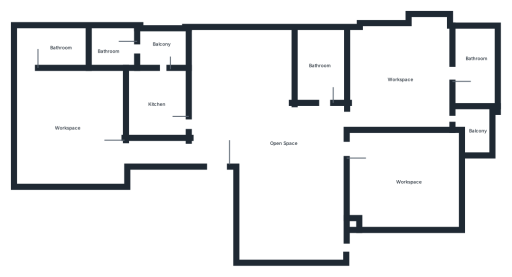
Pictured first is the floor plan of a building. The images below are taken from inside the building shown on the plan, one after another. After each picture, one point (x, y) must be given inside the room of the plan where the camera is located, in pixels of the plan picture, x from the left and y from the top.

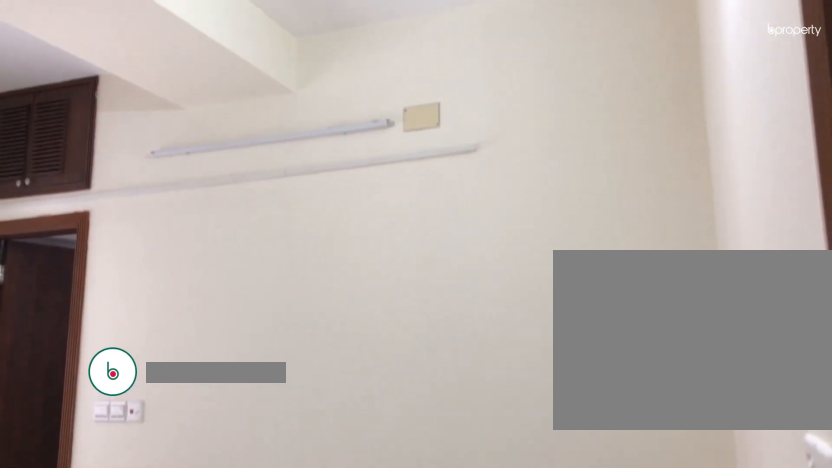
(70, 126)
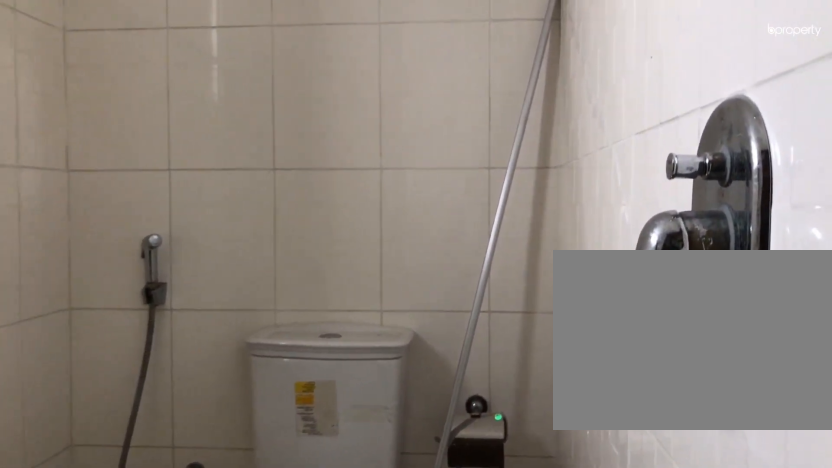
(52, 46)
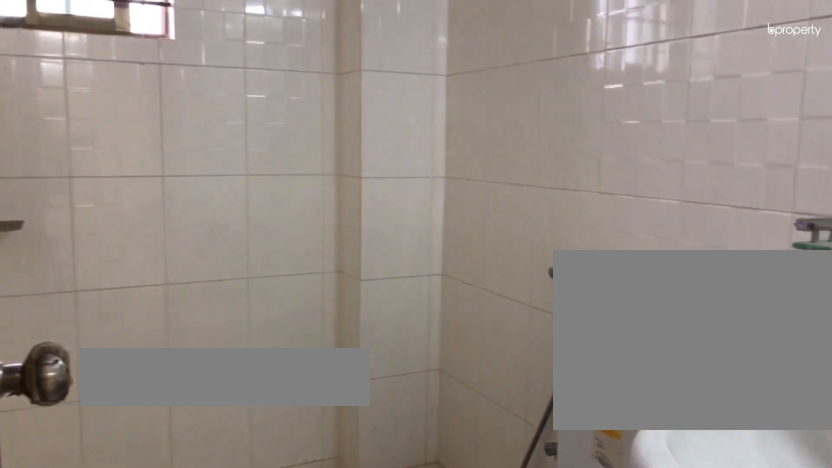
(322, 74)
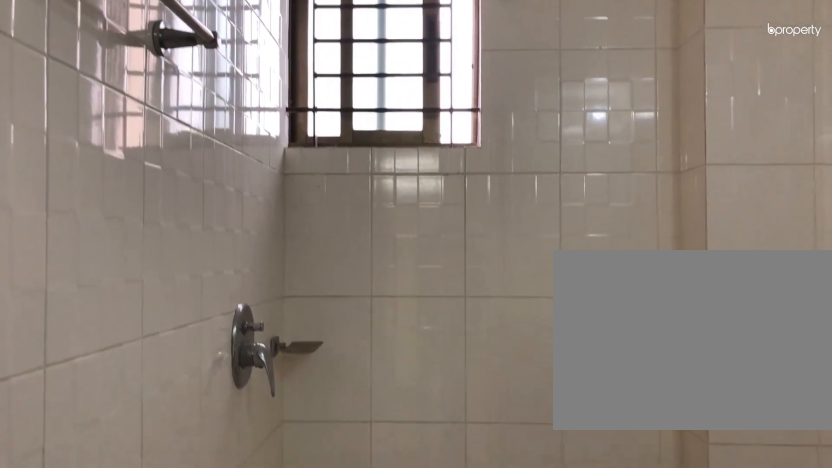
(322, 74)
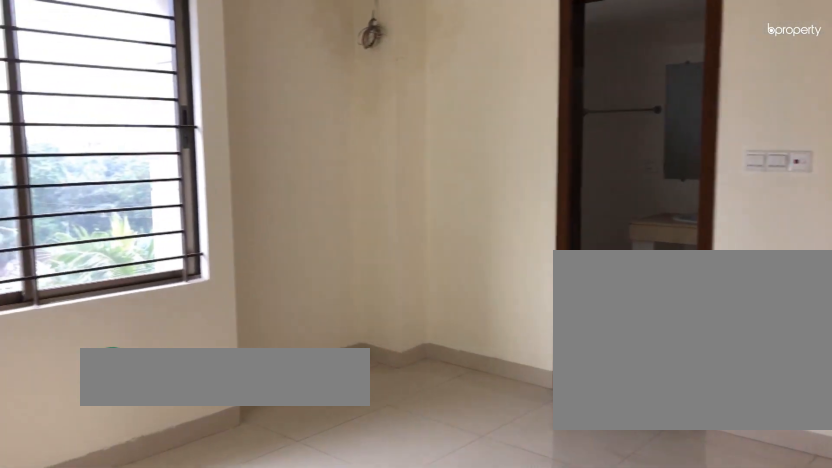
(396, 81)
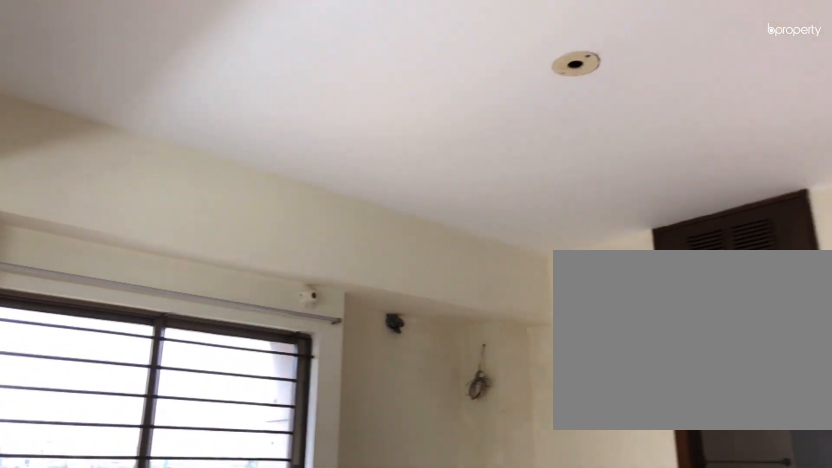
(396, 81)
